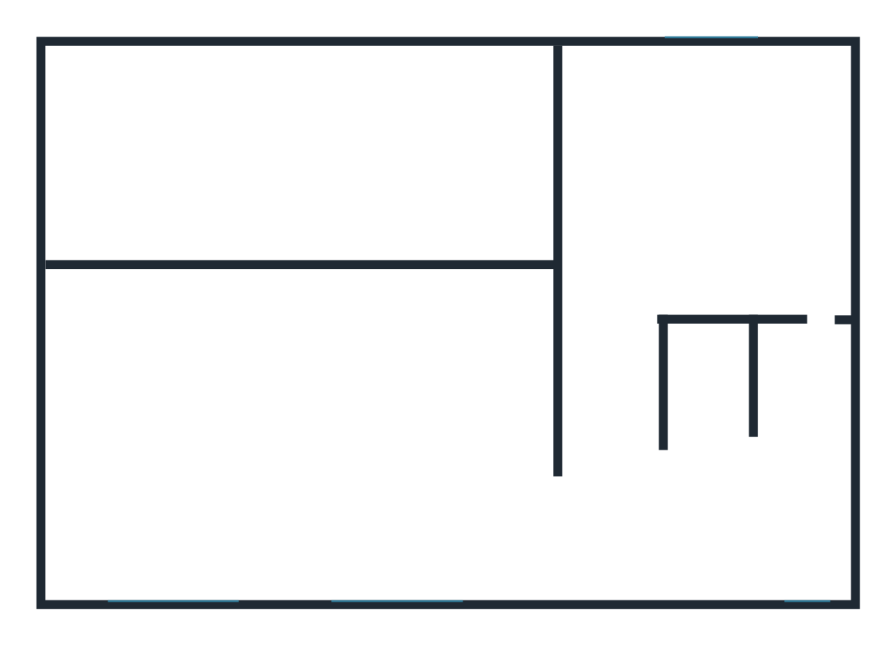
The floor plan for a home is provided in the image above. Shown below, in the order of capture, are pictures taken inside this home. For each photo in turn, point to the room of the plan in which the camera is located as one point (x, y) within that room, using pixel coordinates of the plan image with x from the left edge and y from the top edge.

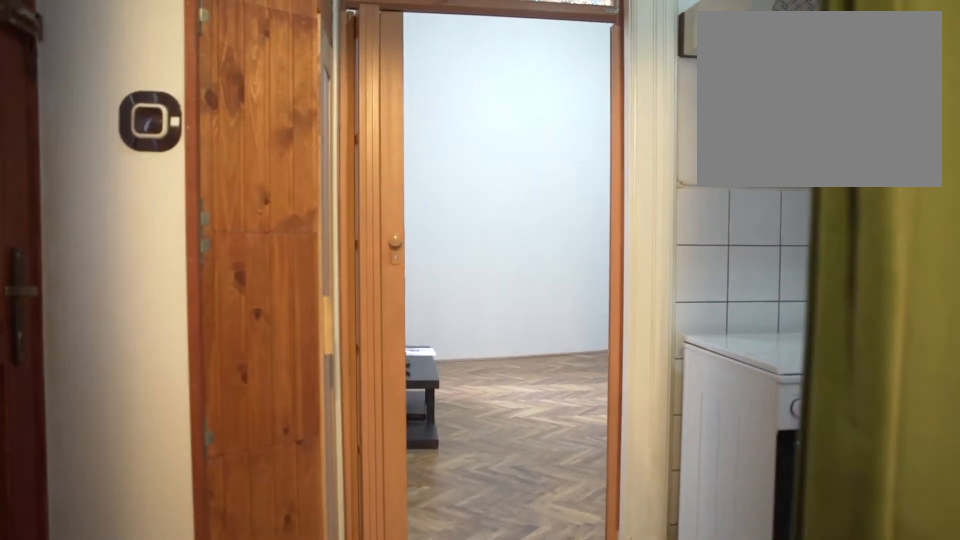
(648, 524)
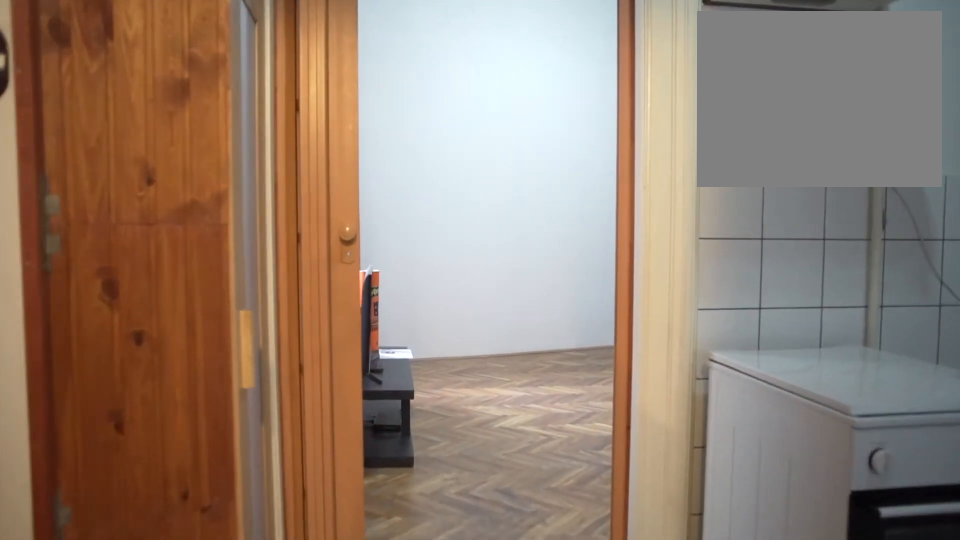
(627, 521)
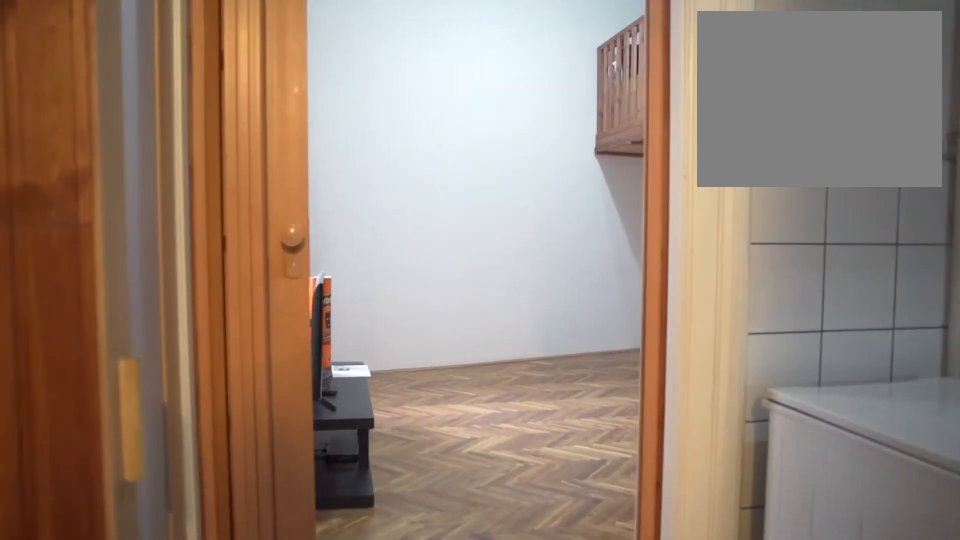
(607, 517)
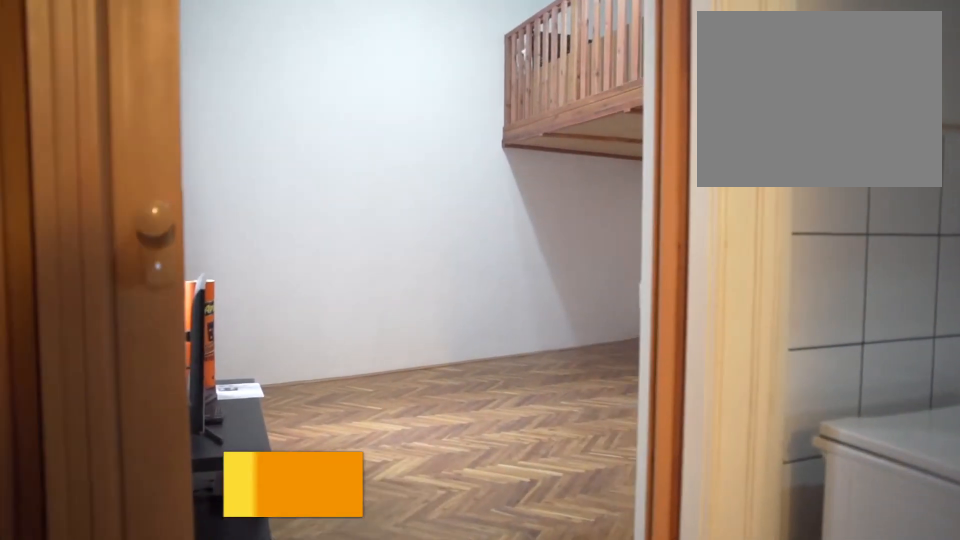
(584, 513)
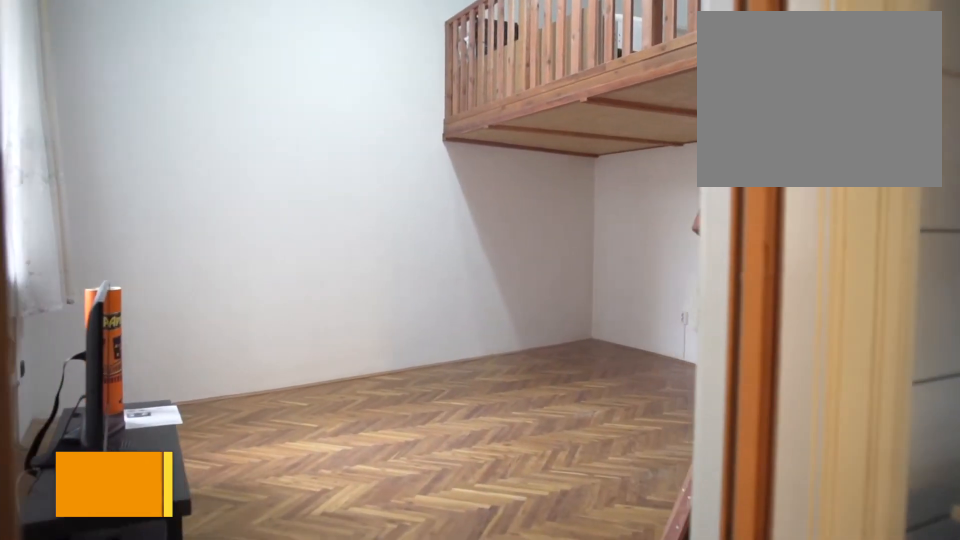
(564, 509)
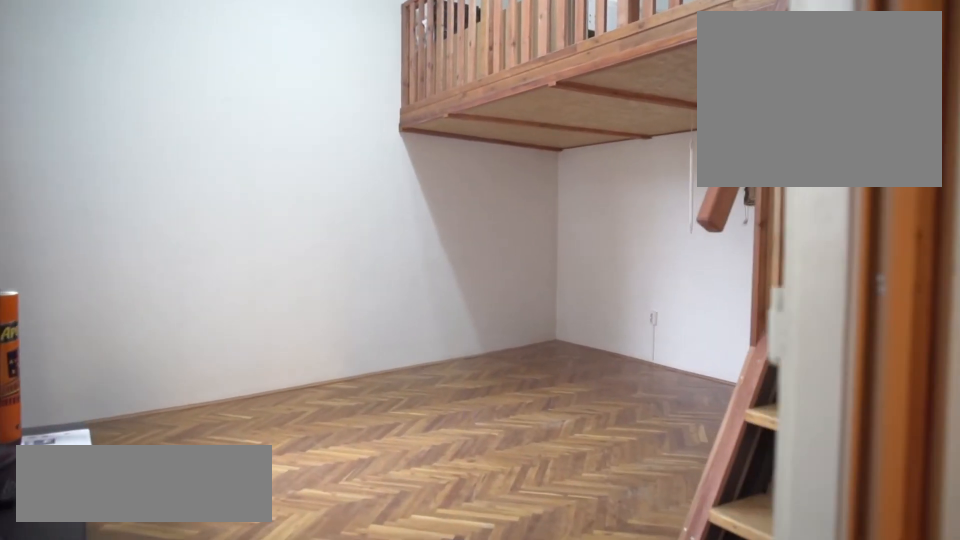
(520, 501)
